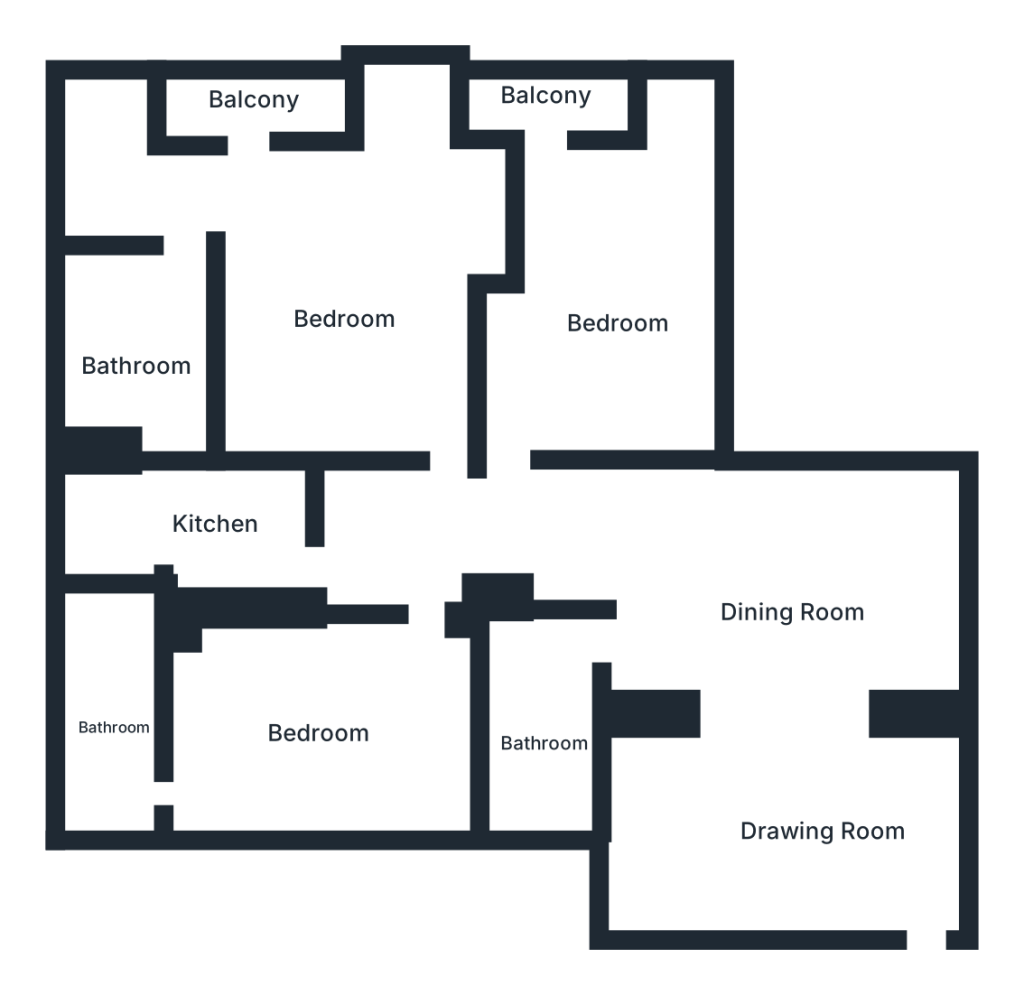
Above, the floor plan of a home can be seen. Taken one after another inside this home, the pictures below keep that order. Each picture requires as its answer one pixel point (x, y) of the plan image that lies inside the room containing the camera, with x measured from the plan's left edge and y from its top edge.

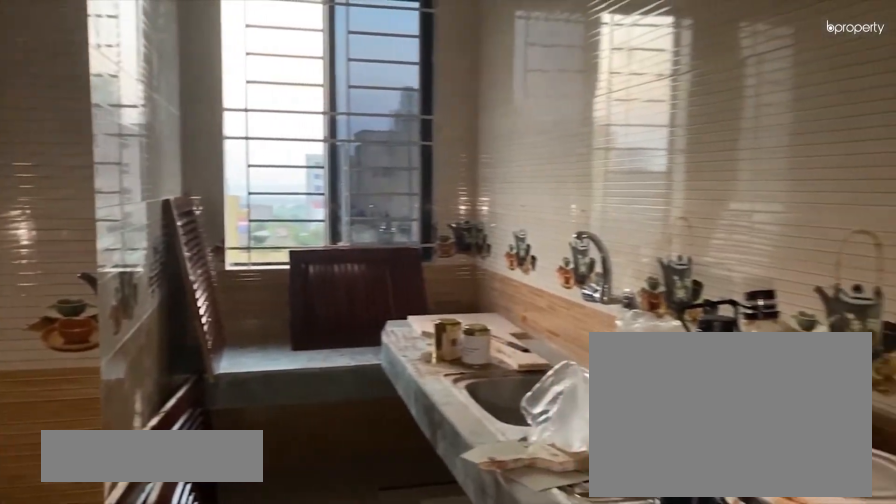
(212, 522)
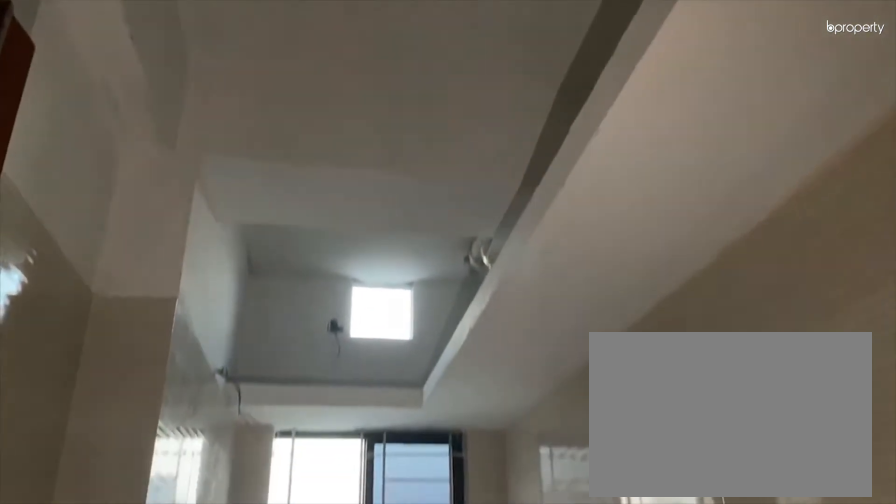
(212, 522)
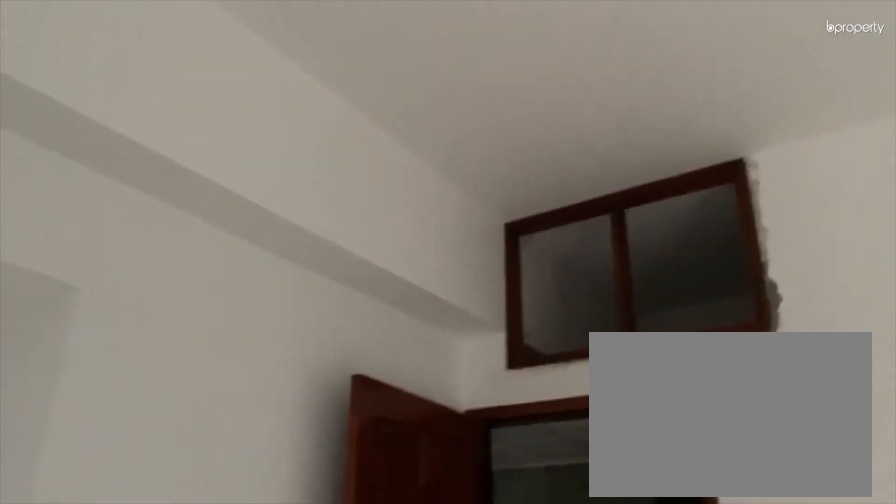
(353, 315)
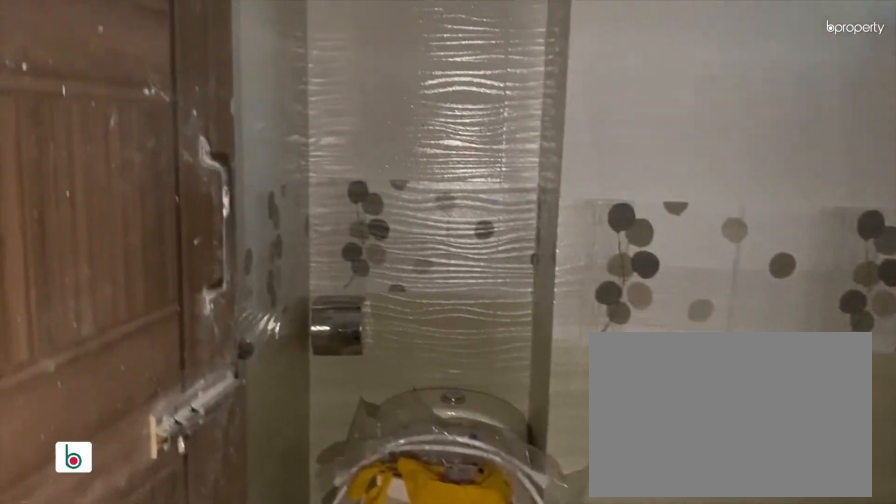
(137, 366)
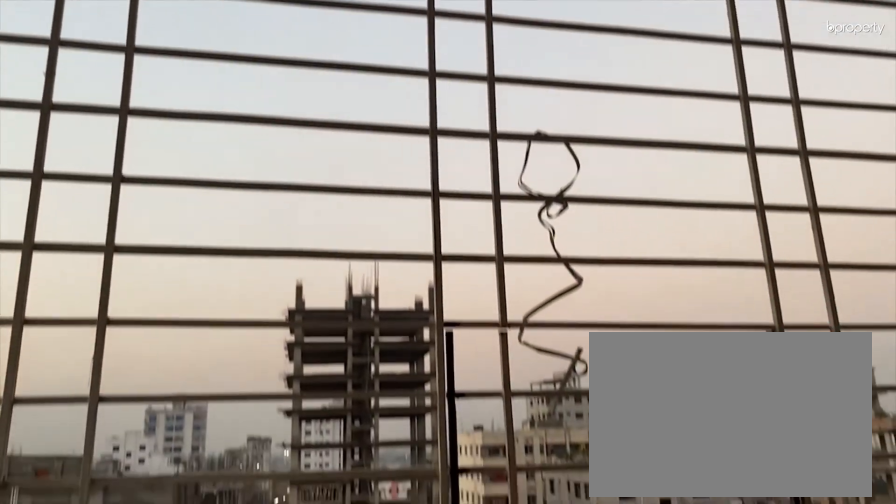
(255, 107)
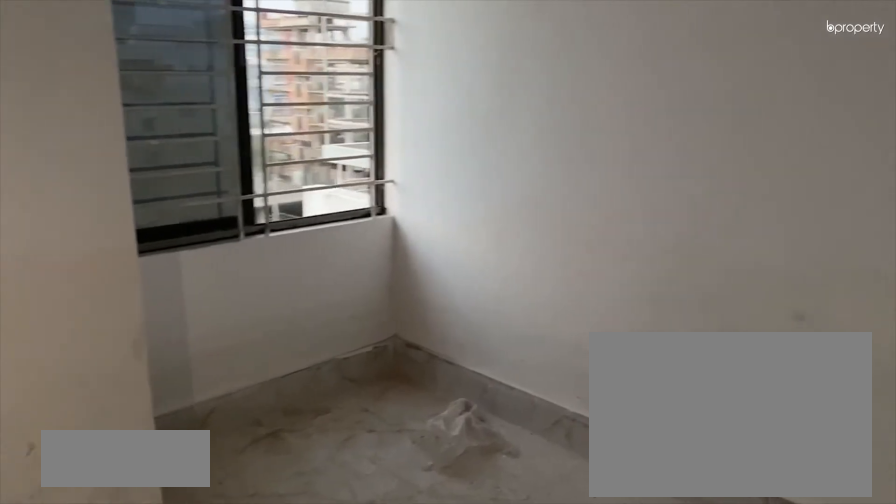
(626, 331)
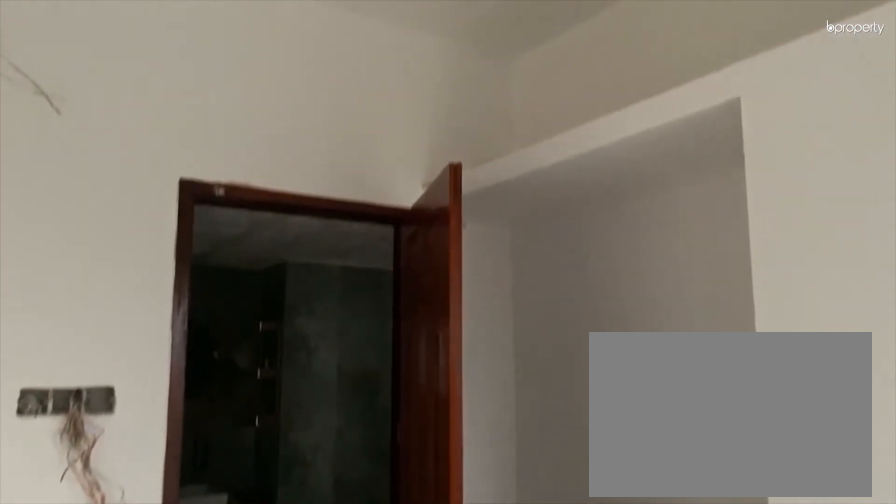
(626, 331)
